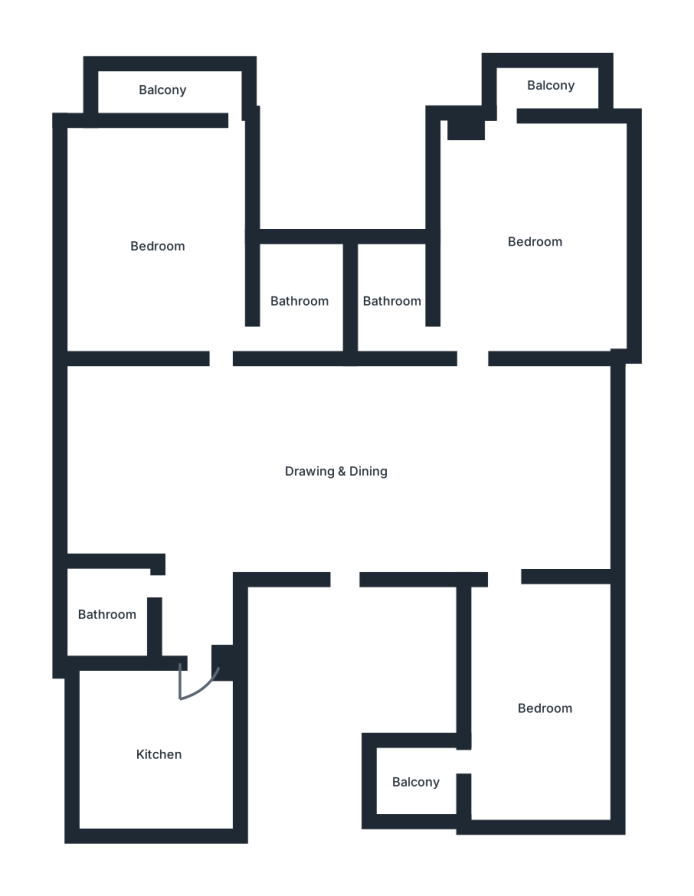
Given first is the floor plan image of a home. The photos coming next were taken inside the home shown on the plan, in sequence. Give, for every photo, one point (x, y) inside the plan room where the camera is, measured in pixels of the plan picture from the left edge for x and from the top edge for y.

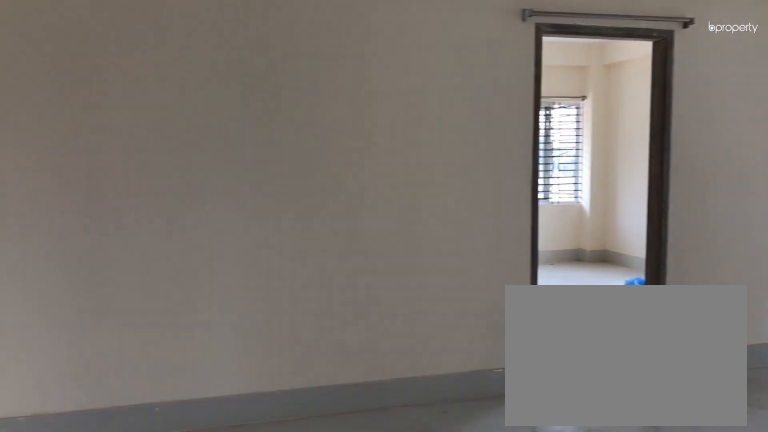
(335, 472)
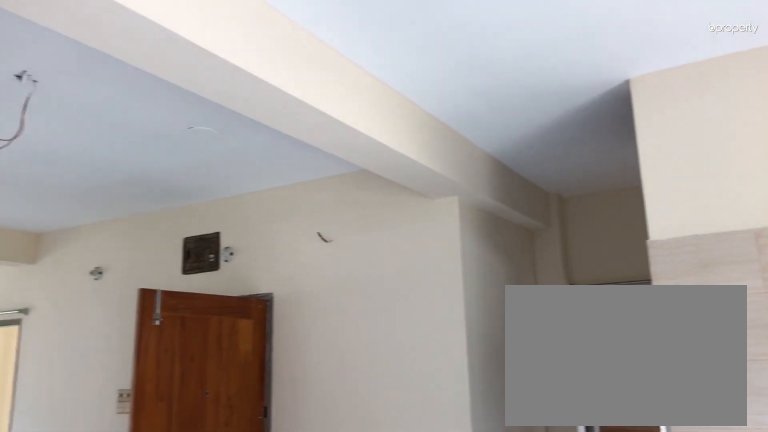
(335, 472)
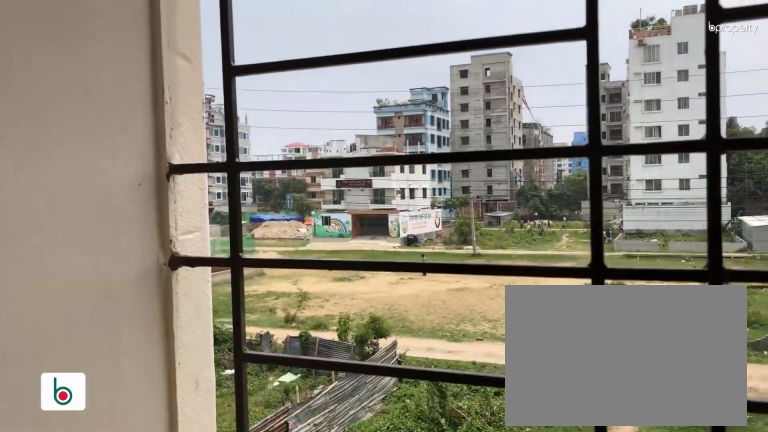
(414, 782)
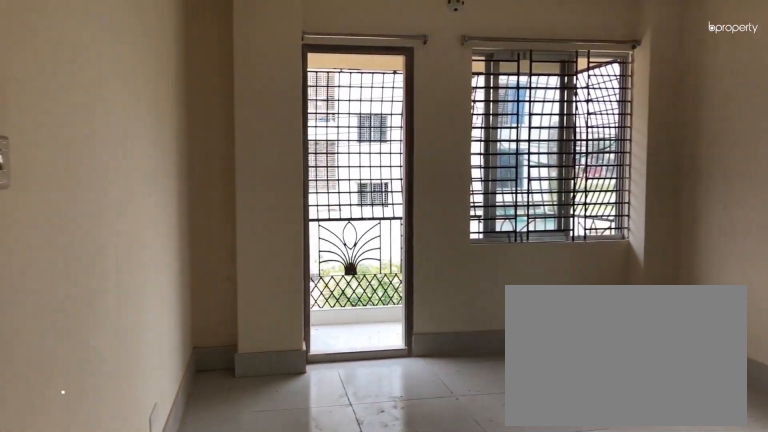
(531, 242)
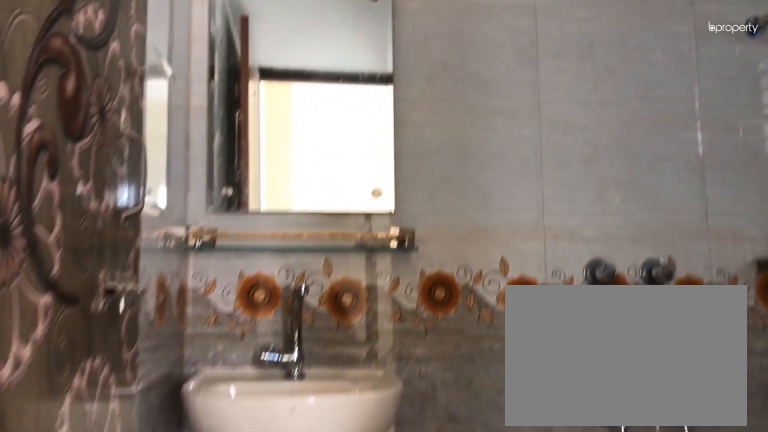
(392, 301)
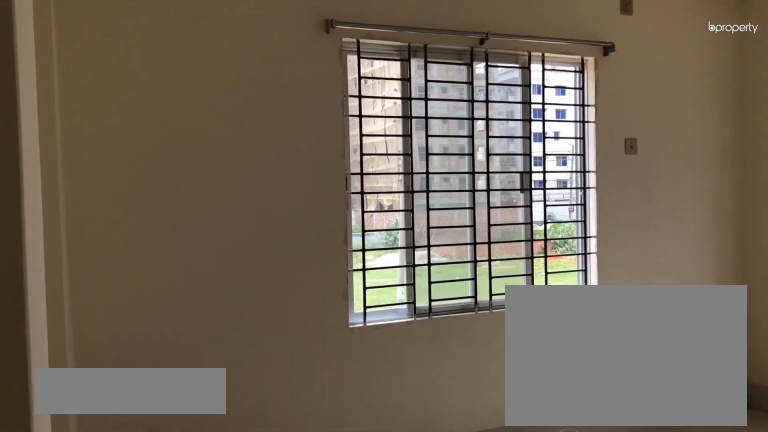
(157, 247)
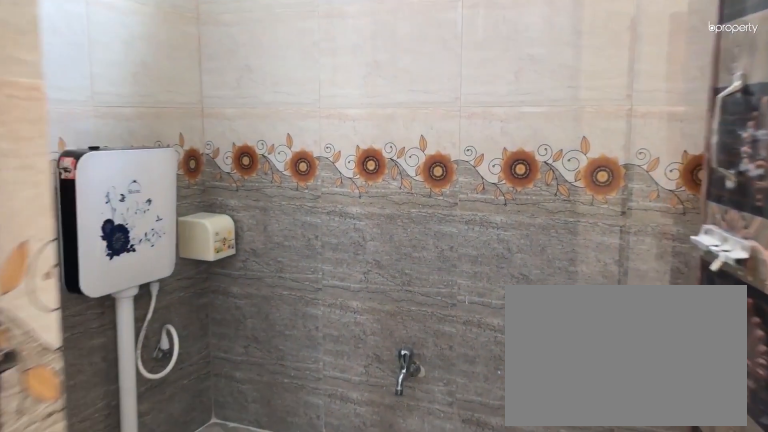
(104, 615)
